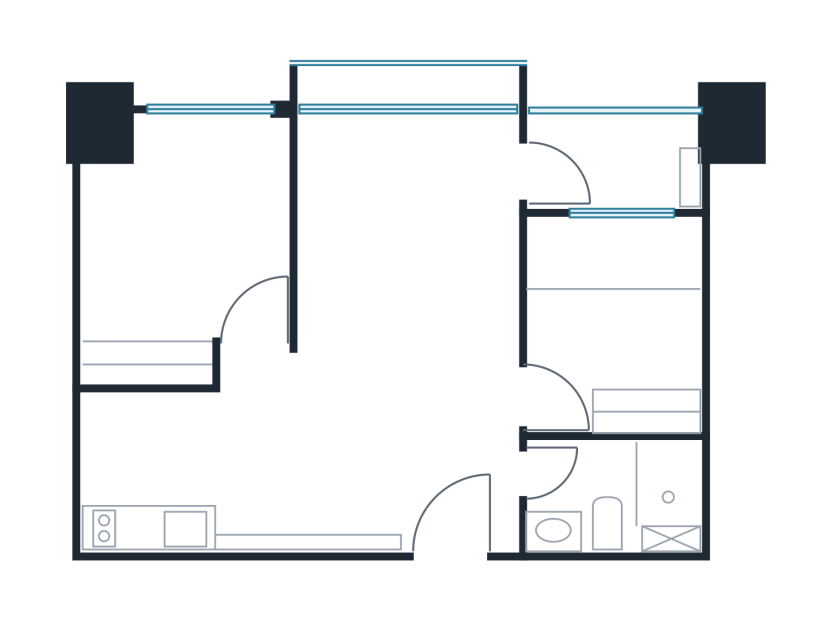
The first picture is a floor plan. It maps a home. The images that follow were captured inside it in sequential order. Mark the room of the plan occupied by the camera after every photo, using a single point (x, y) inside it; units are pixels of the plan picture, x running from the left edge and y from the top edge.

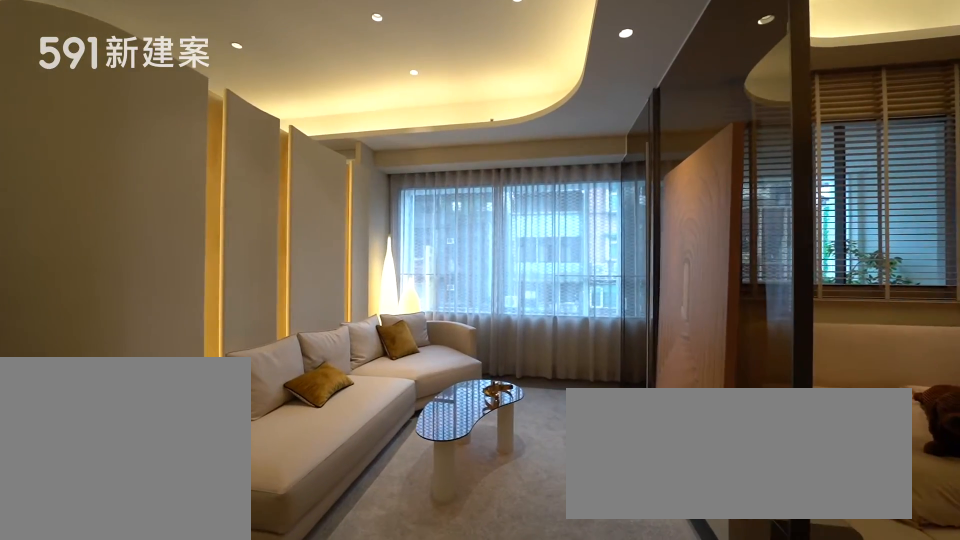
(408, 251)
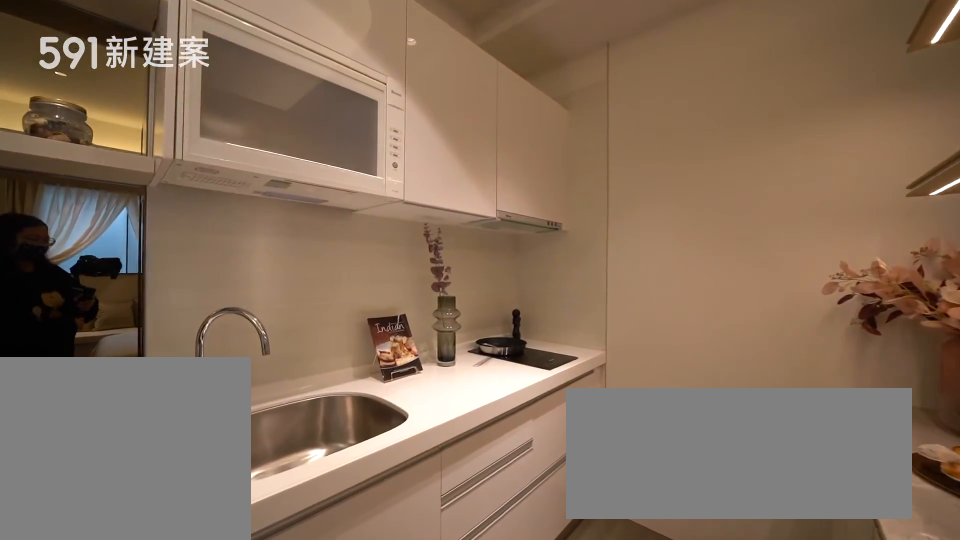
(155, 471)
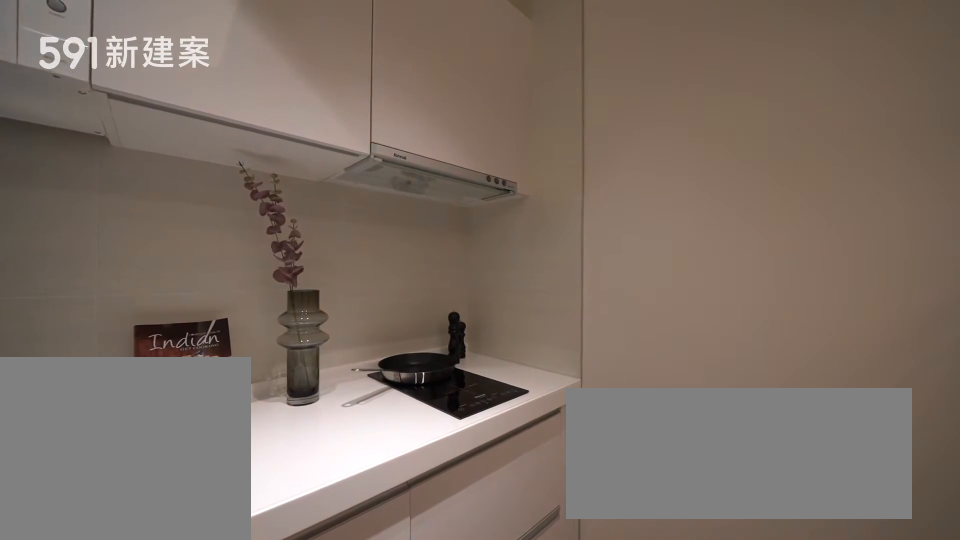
(155, 471)
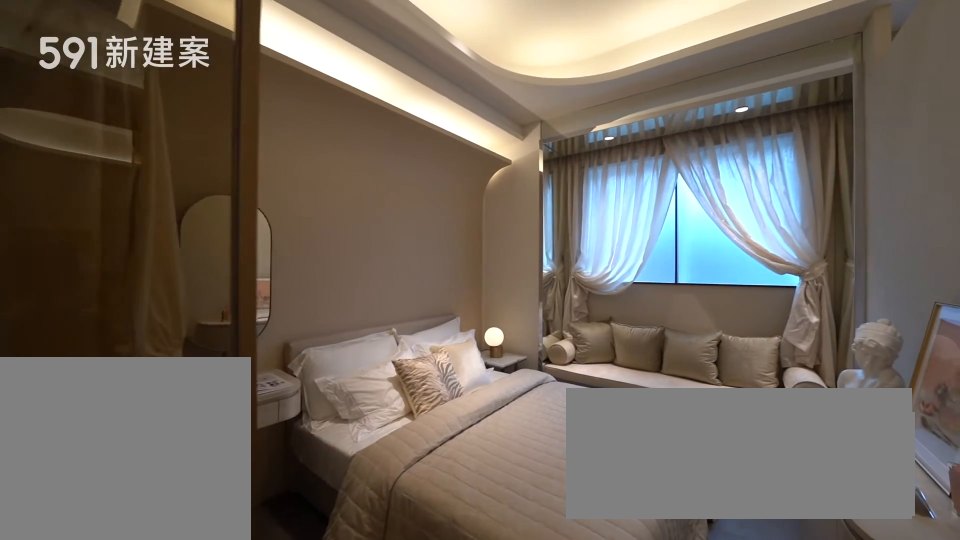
(185, 244)
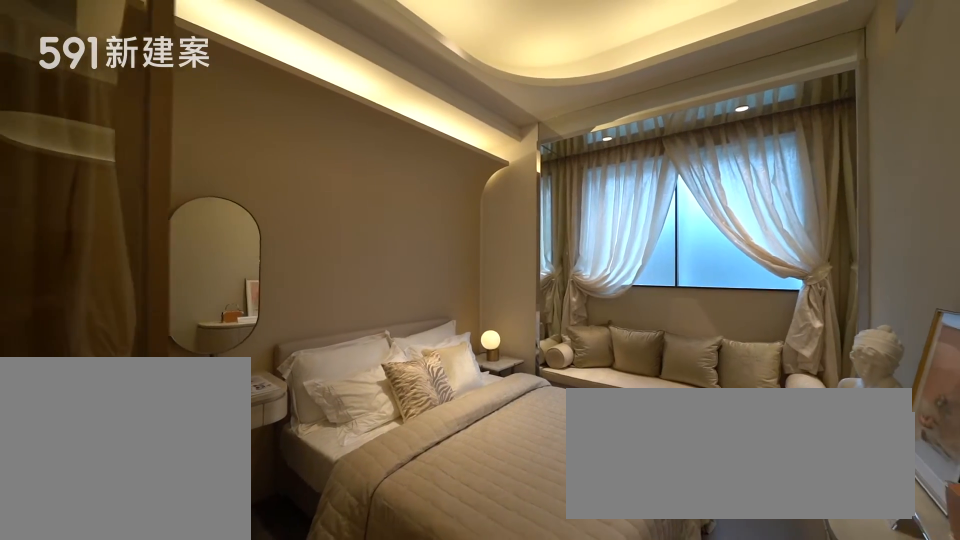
(185, 244)
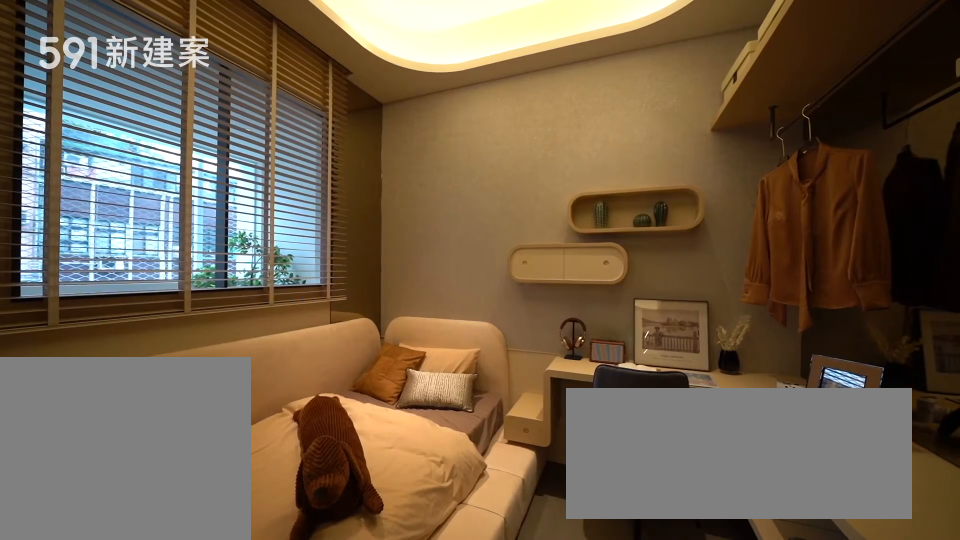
(614, 325)
